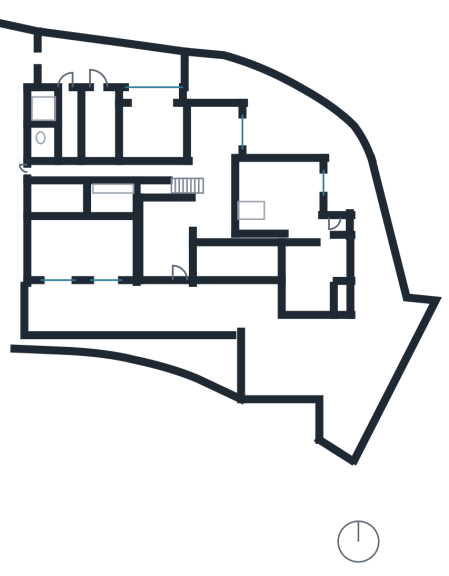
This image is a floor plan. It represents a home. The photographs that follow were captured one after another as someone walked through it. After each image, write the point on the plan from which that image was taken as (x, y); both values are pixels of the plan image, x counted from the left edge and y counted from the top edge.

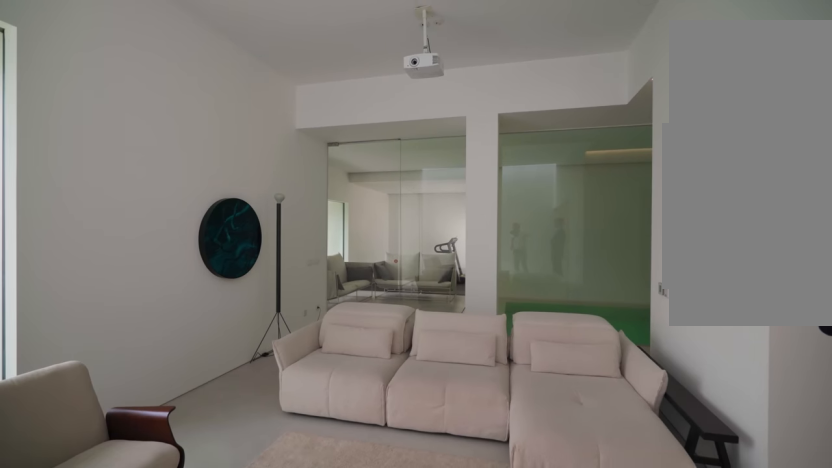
(286, 174)
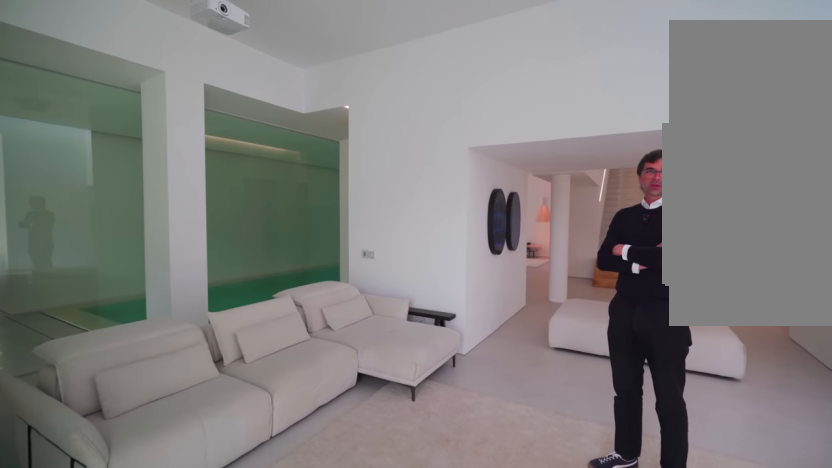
(305, 183)
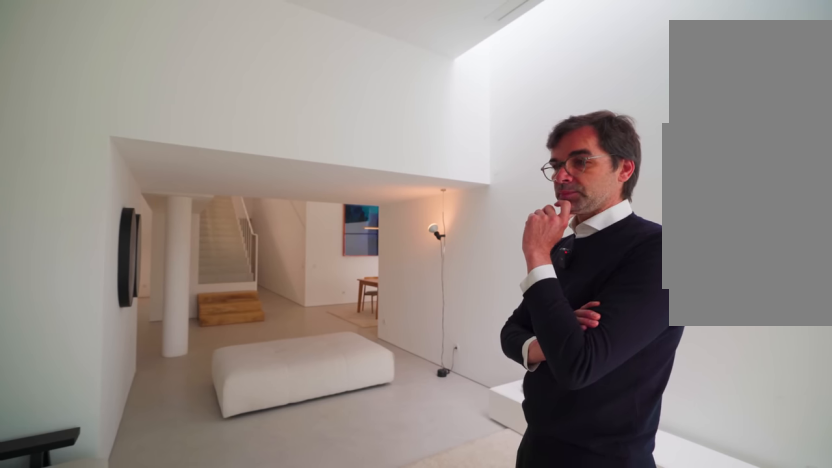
(308, 208)
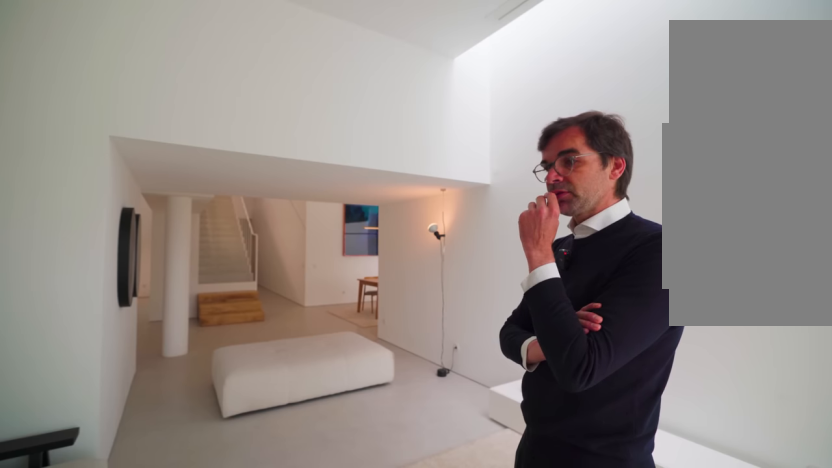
(308, 208)
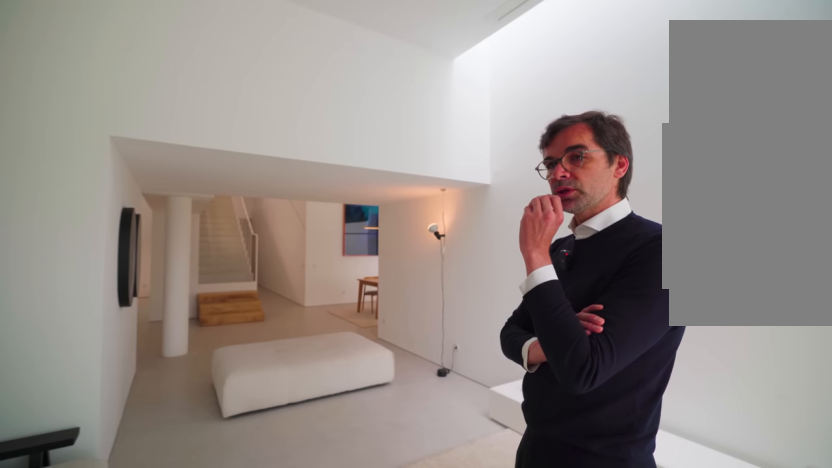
(308, 208)
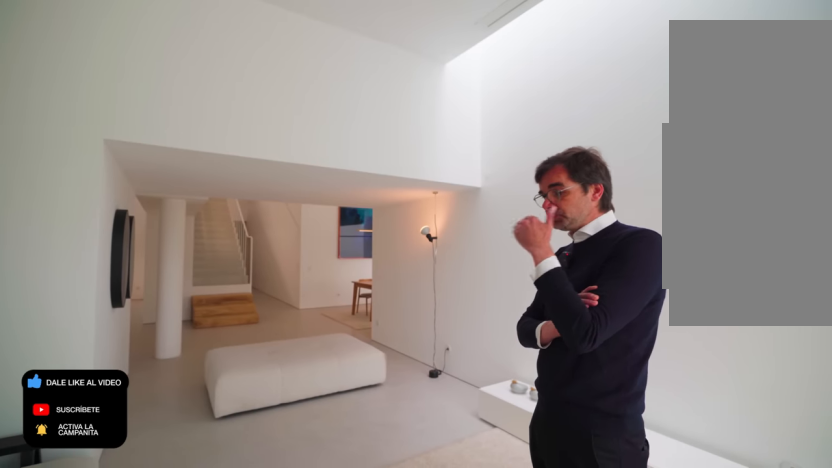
(309, 208)
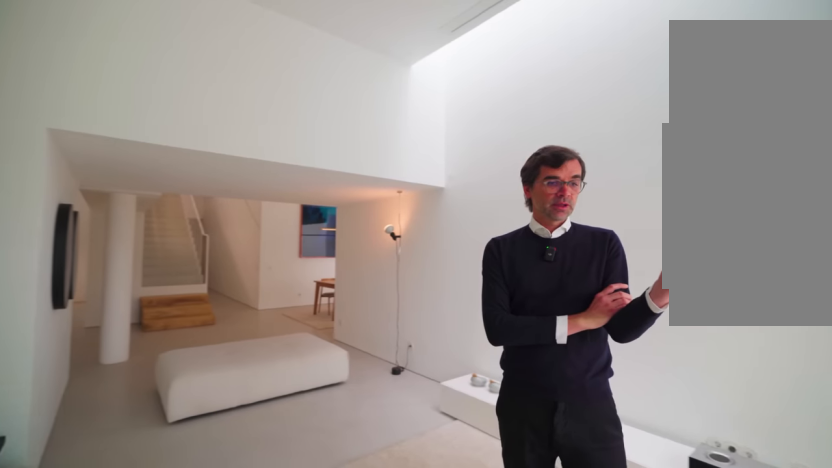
(309, 208)
